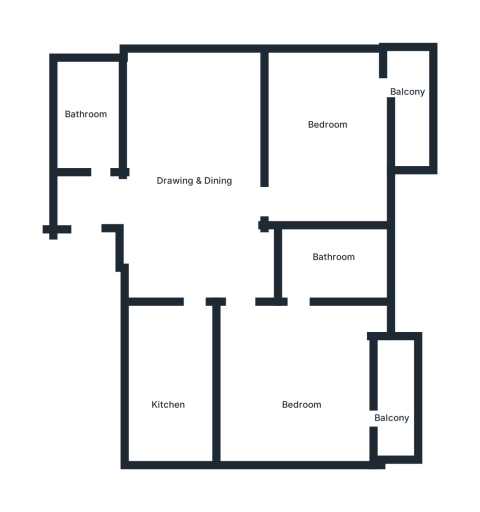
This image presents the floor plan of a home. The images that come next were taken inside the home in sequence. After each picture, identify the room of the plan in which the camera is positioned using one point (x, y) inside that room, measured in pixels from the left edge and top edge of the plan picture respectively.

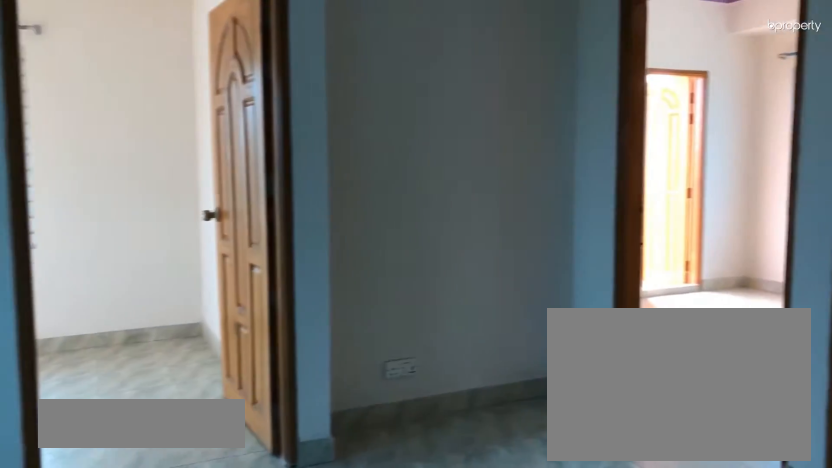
(188, 205)
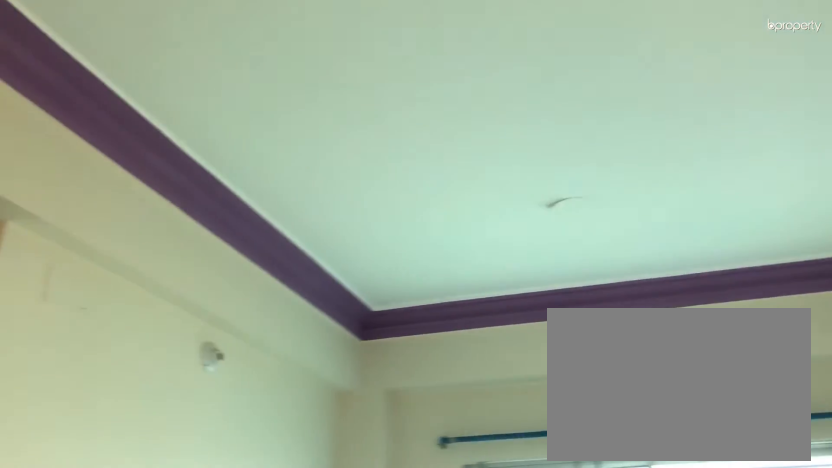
(182, 206)
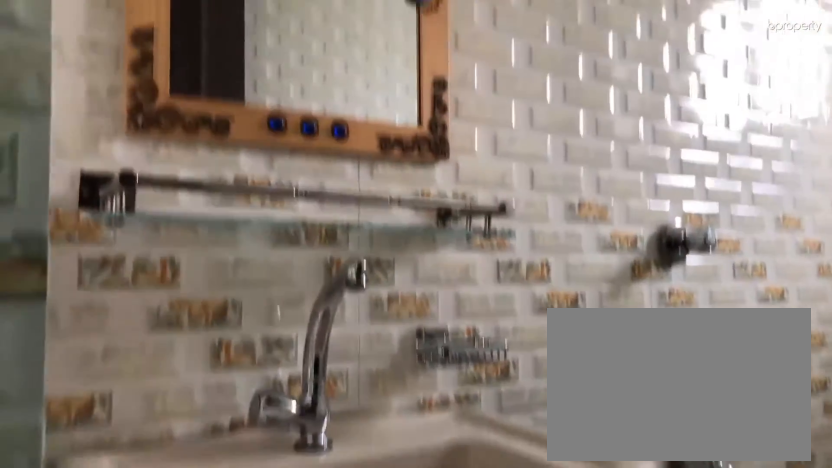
(92, 118)
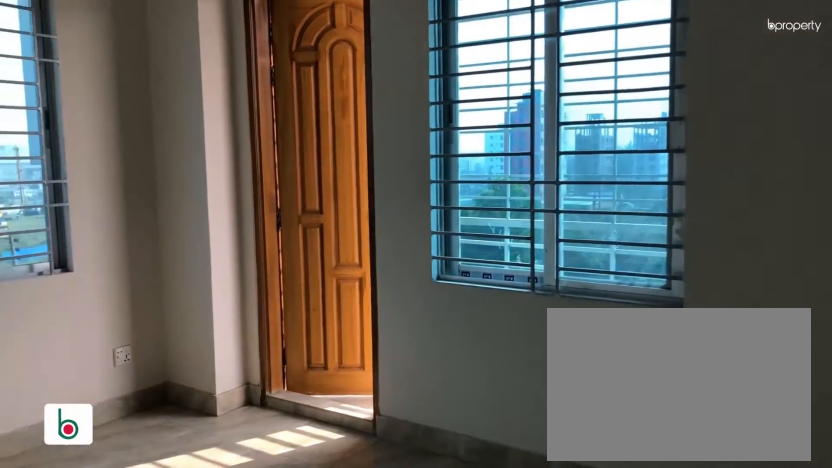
(313, 141)
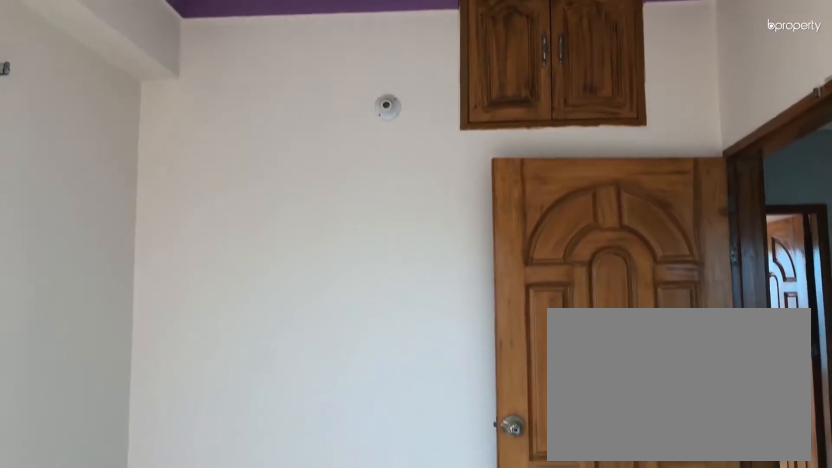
(330, 129)
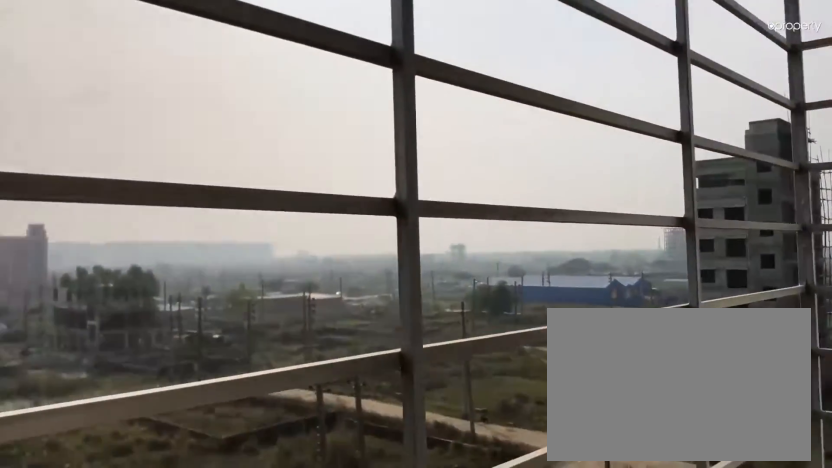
(412, 102)
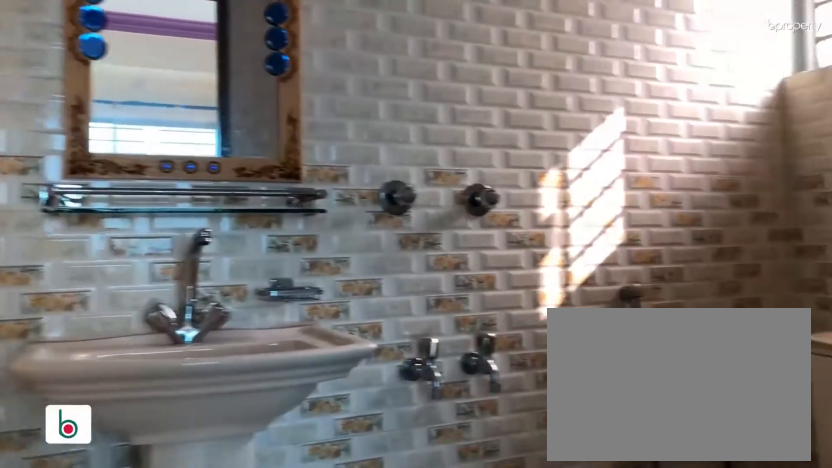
(325, 257)
